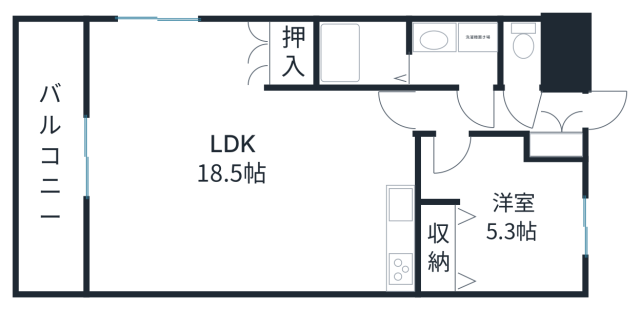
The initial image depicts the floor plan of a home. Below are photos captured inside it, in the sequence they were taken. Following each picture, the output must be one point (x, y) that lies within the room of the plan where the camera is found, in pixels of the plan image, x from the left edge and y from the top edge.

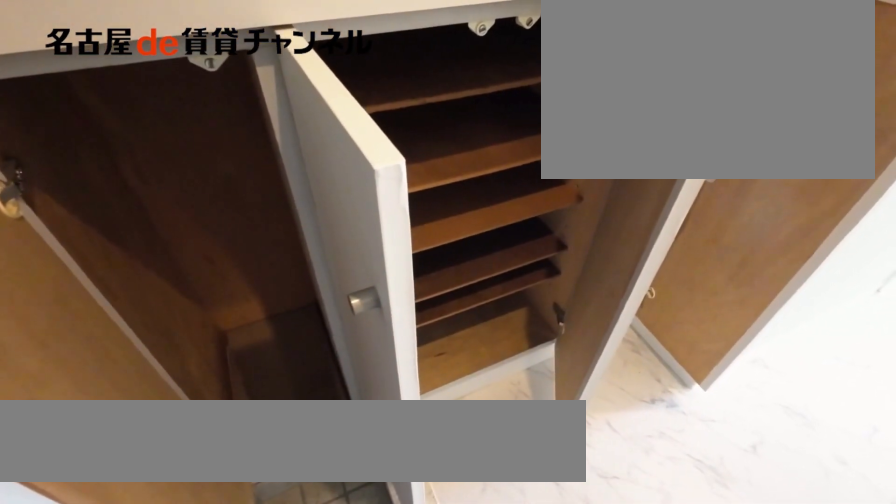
(560, 126)
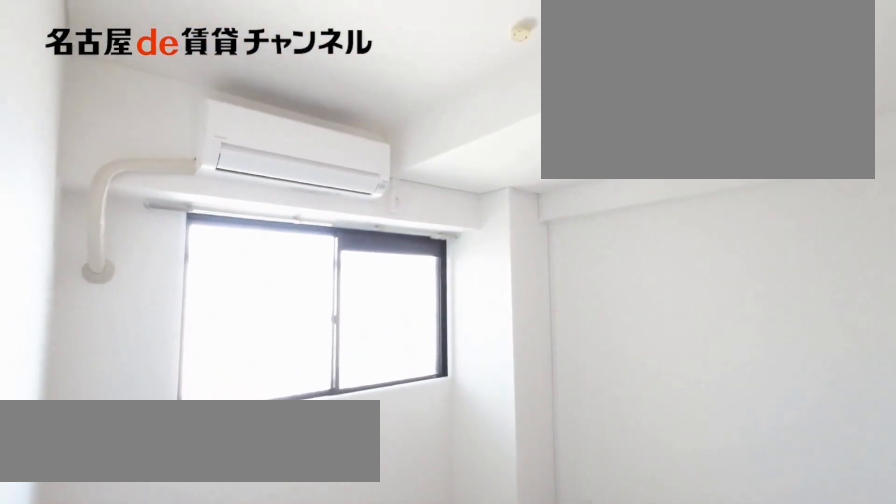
(501, 217)
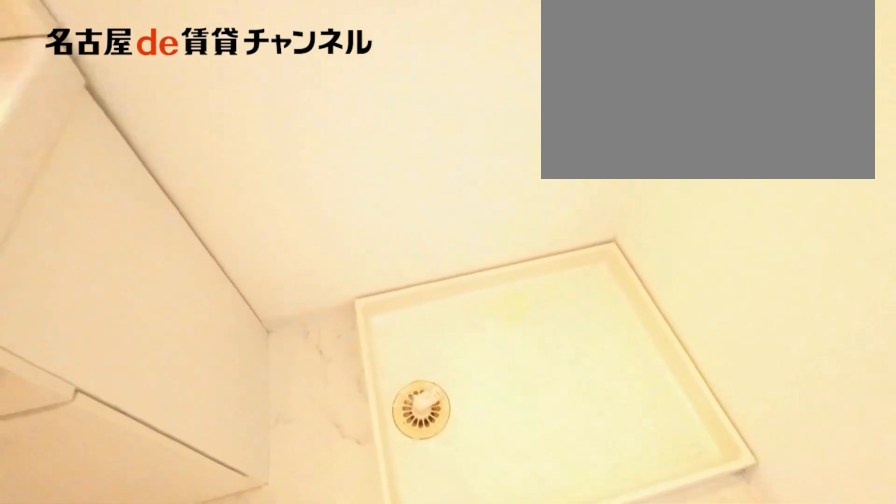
(455, 52)
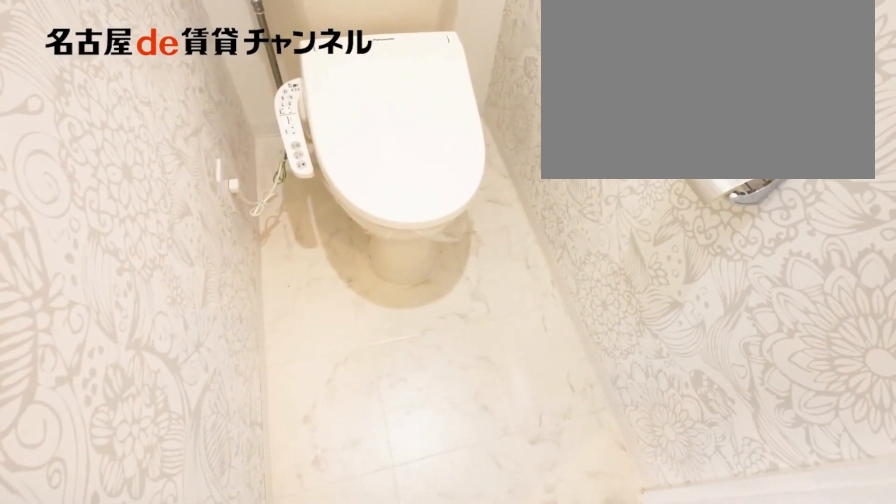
(525, 52)
